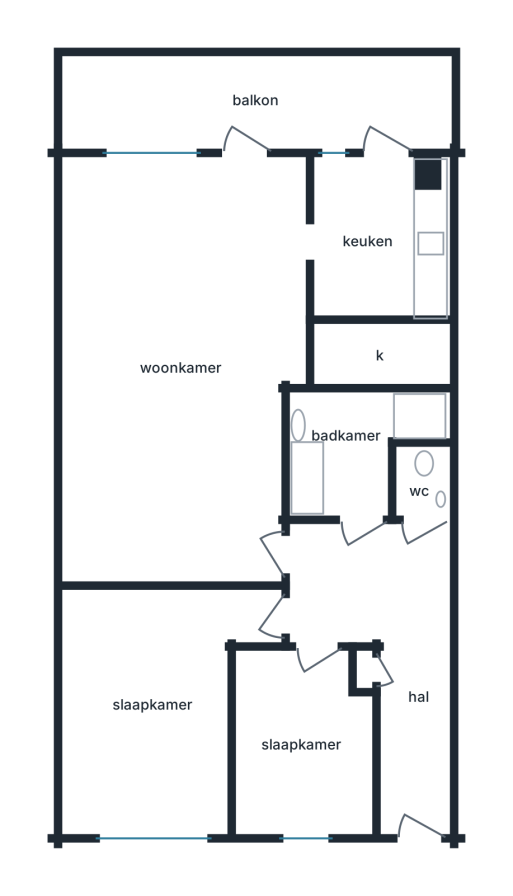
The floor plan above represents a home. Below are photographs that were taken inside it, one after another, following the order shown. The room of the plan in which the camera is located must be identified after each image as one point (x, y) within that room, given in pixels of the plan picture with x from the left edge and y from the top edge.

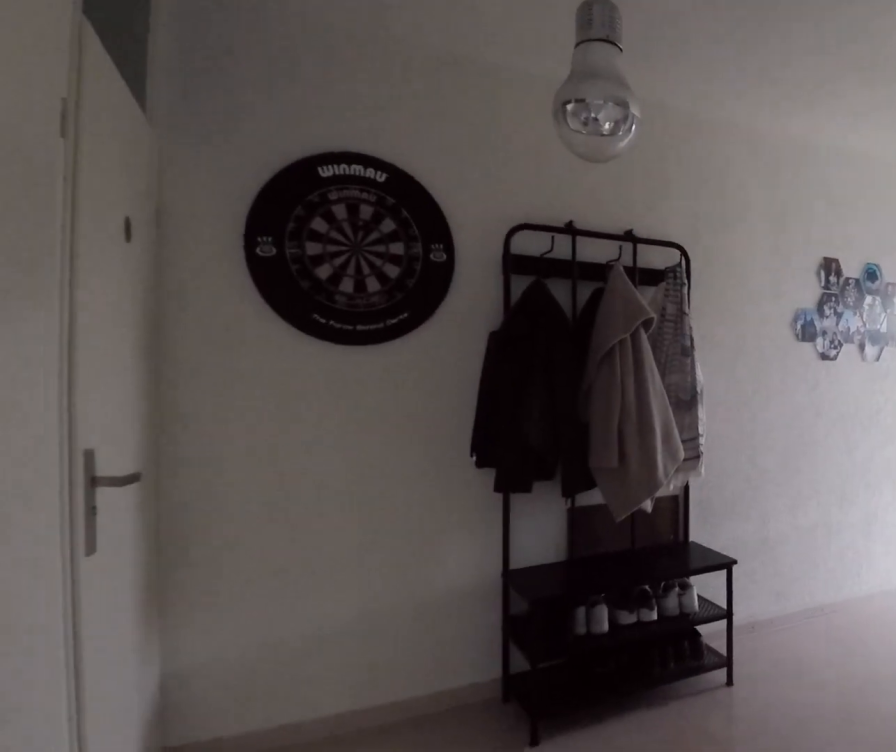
(385, 644)
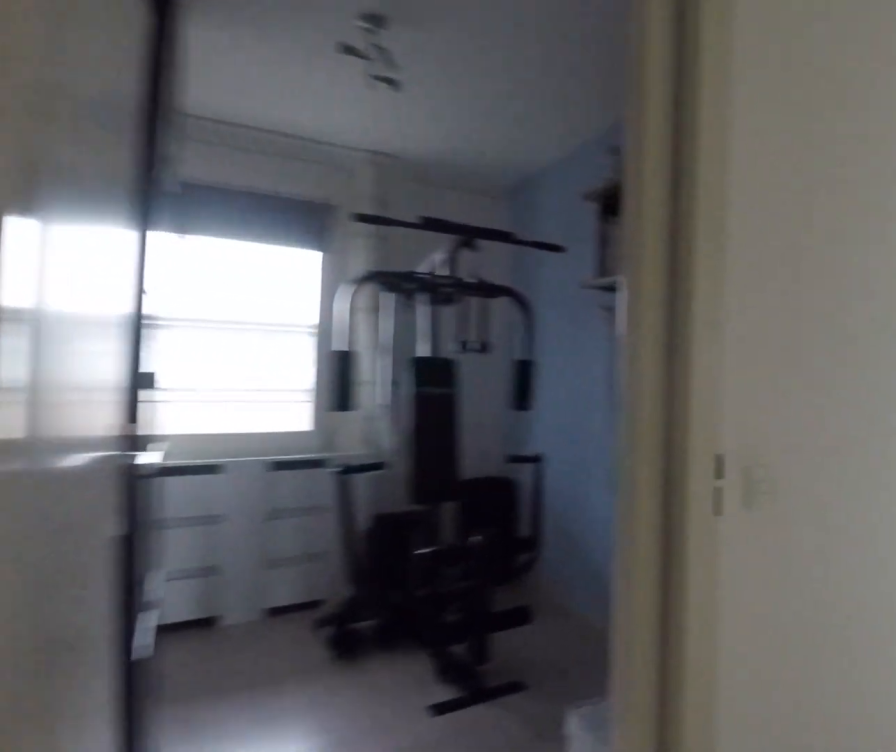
(385, 644)
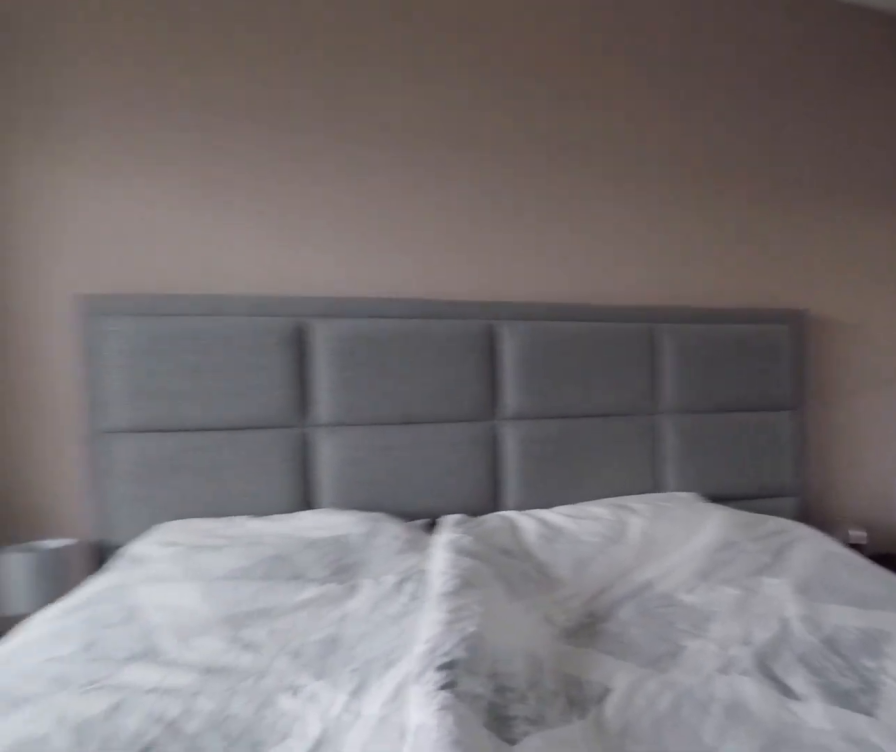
(154, 707)
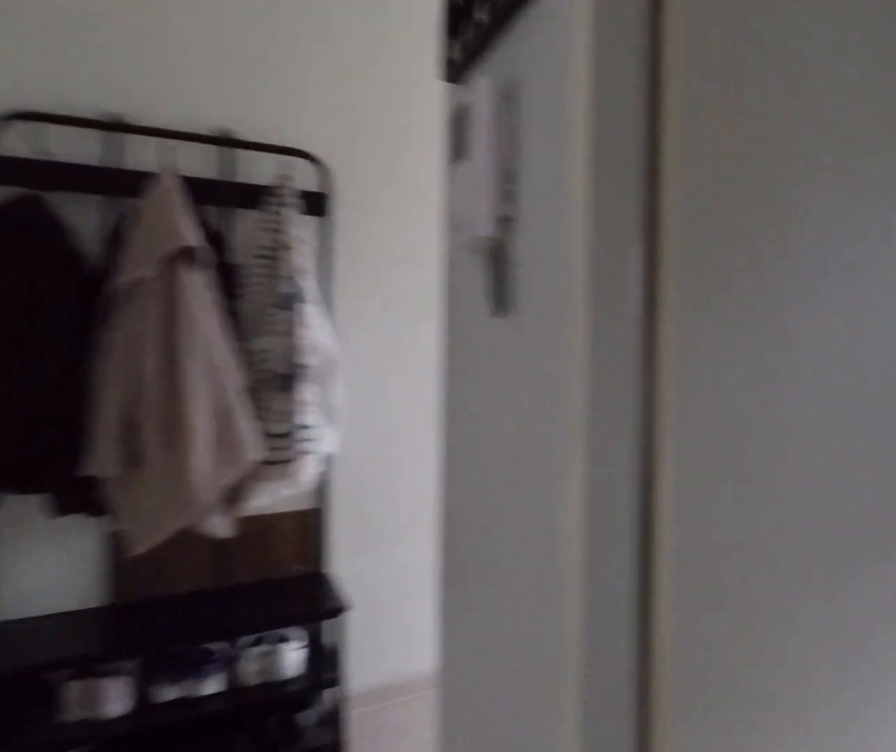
(385, 643)
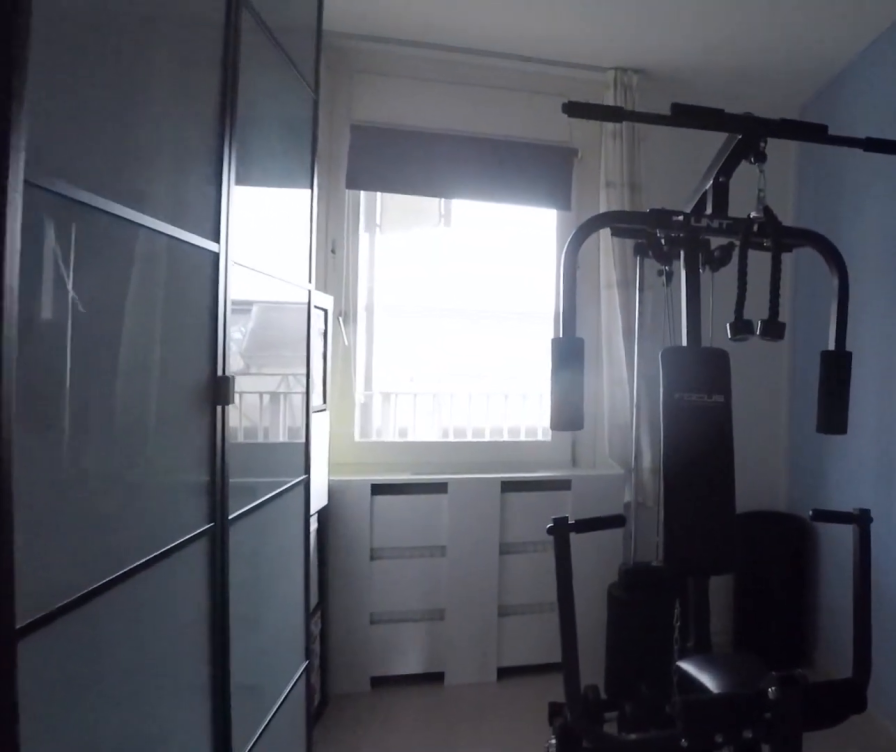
(301, 743)
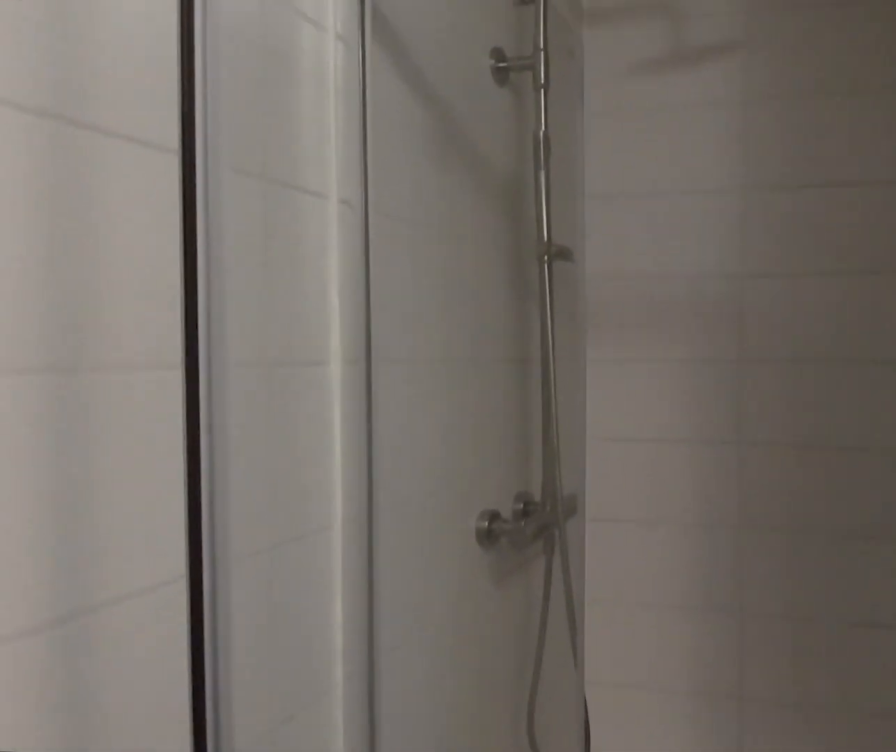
(350, 446)
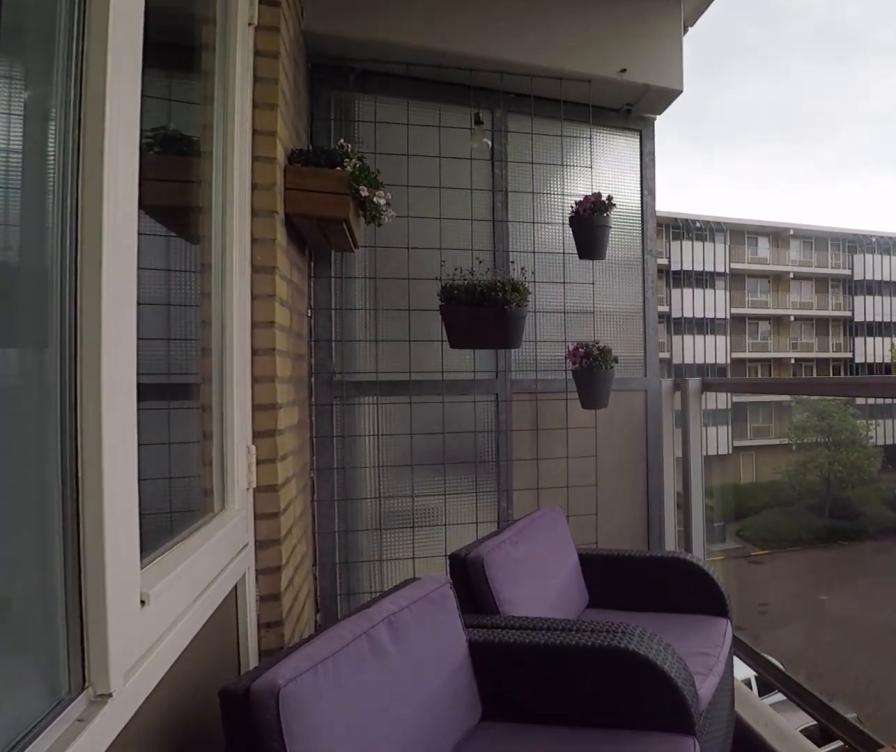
(256, 100)
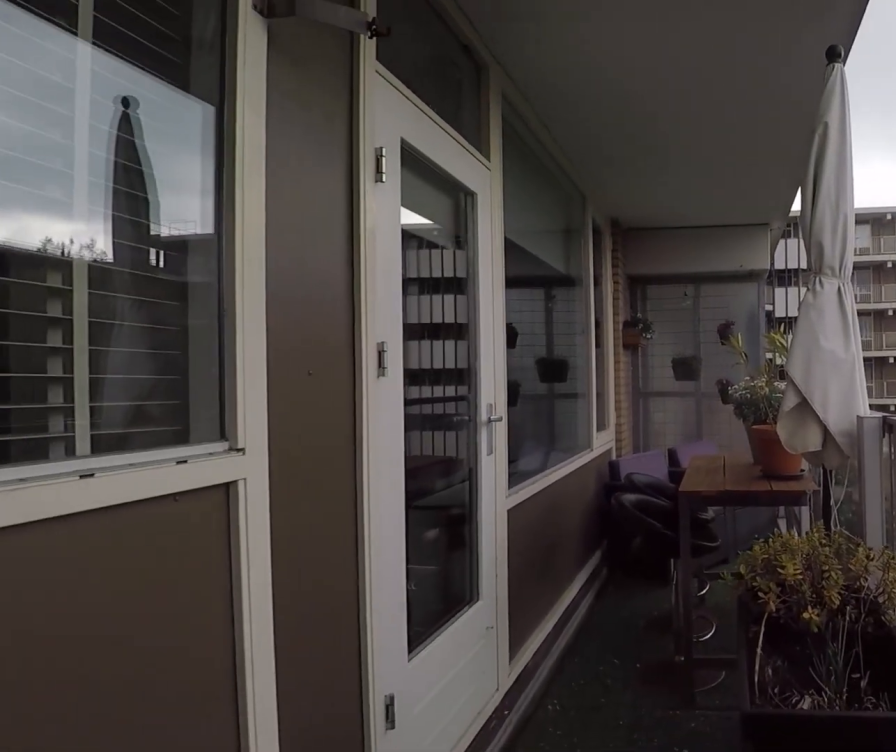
(256, 100)
